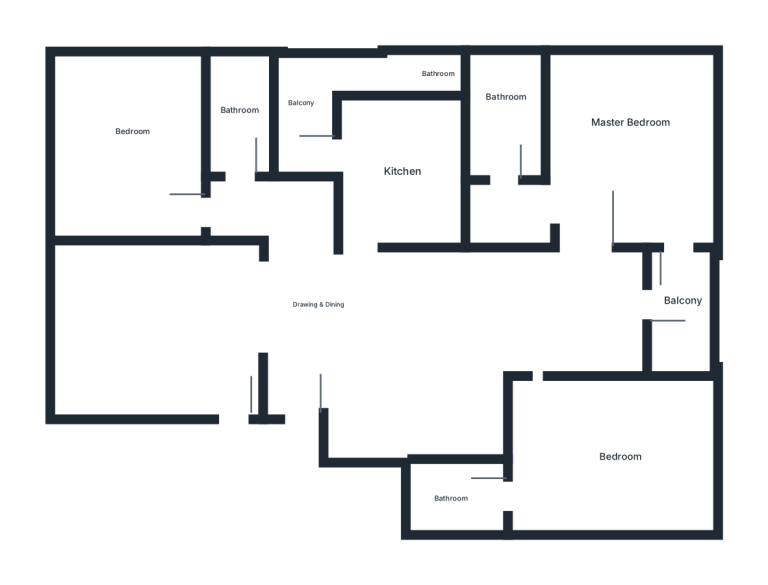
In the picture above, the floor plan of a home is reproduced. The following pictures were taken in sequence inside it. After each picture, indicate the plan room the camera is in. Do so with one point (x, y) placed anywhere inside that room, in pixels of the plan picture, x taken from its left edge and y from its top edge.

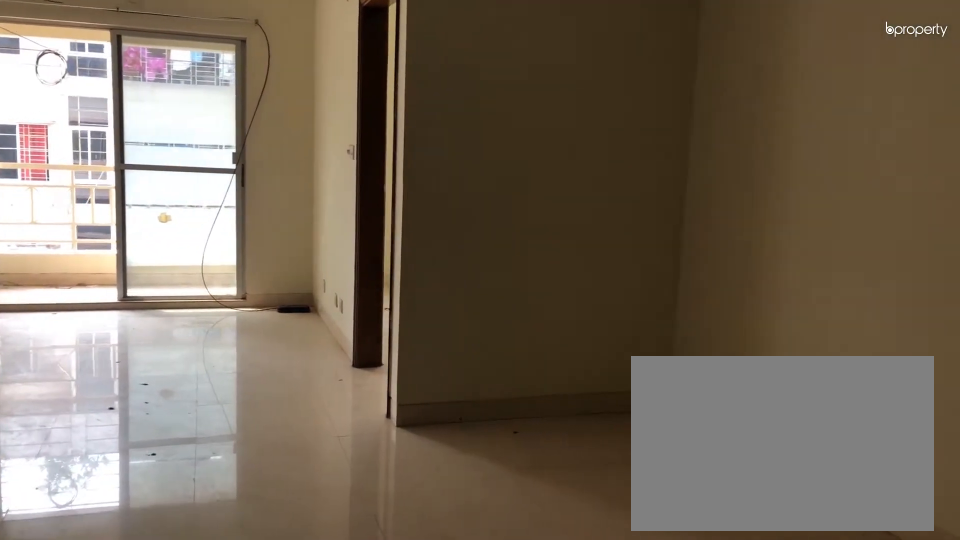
(375, 347)
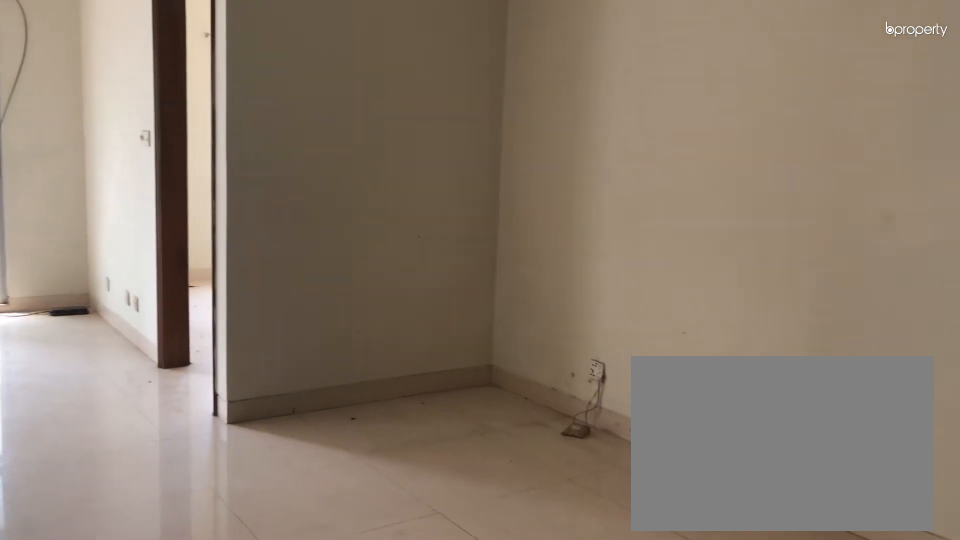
(375, 347)
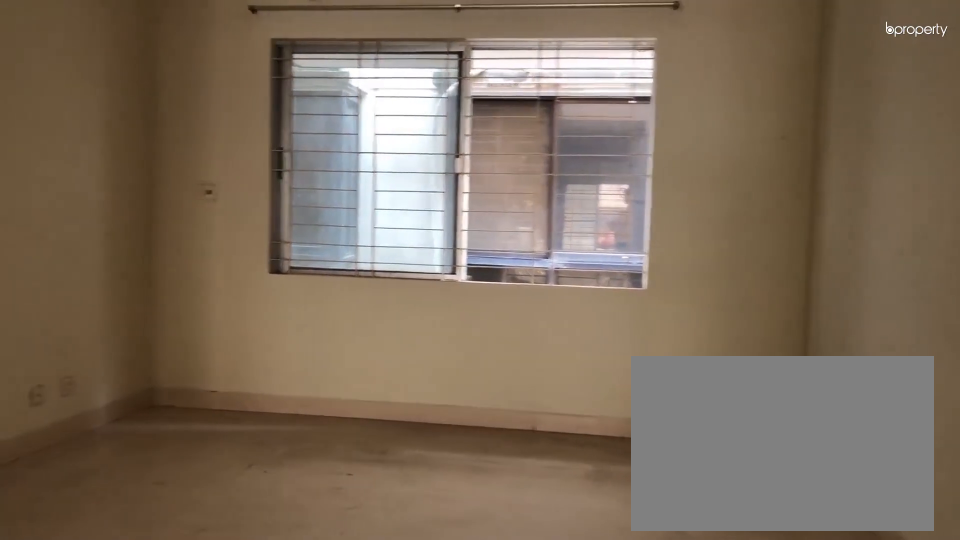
(144, 321)
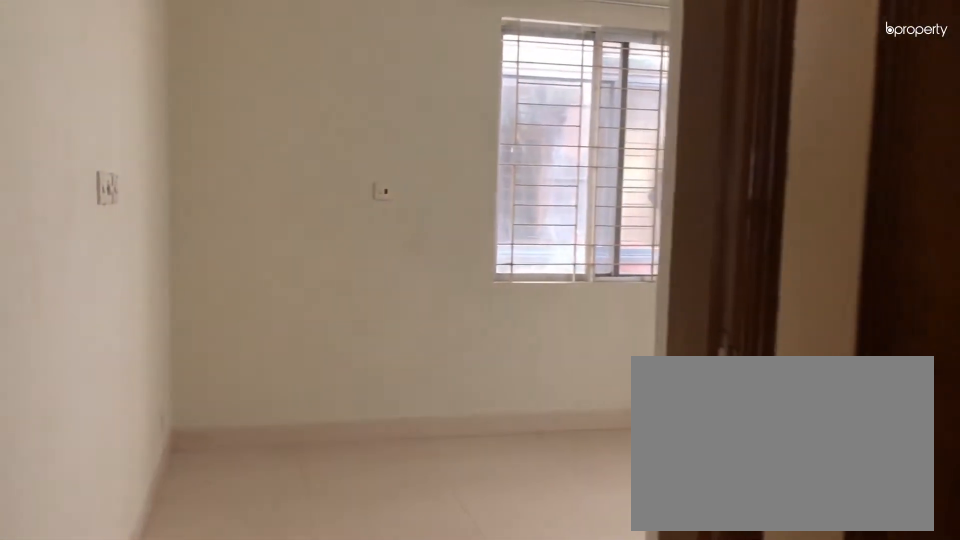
(219, 209)
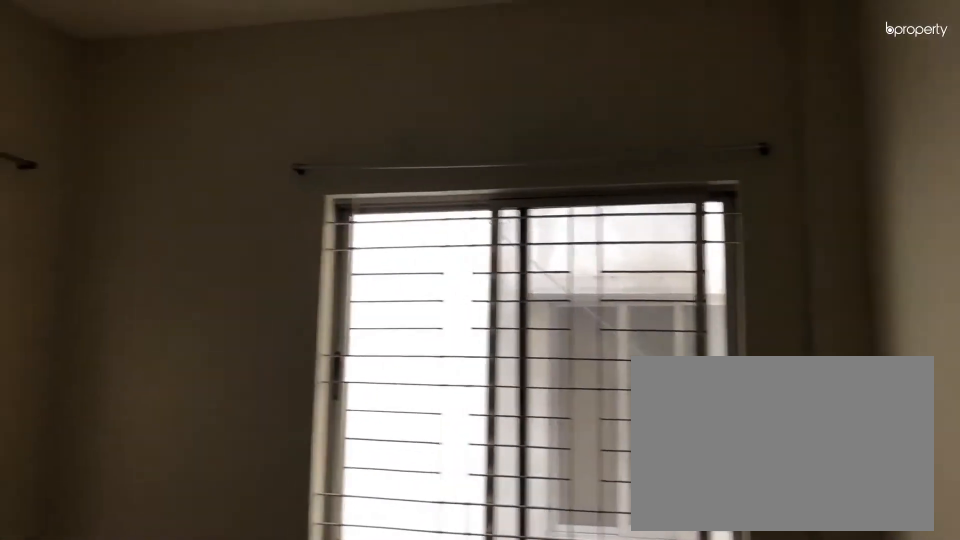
(142, 140)
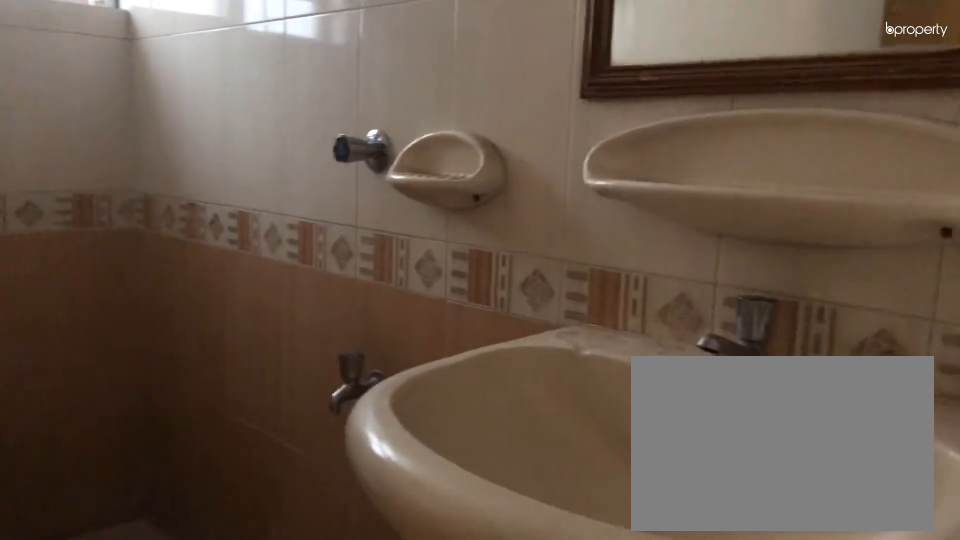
(246, 109)
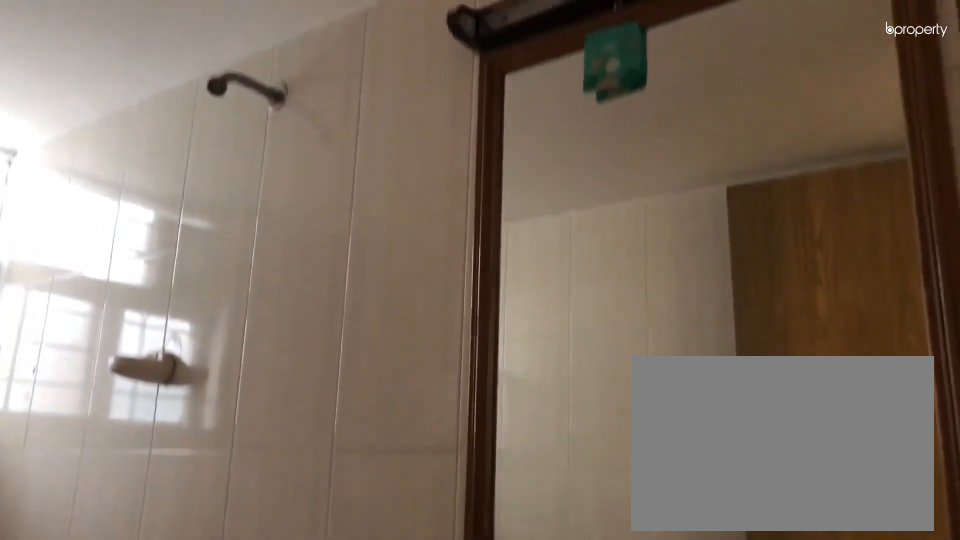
(246, 109)
